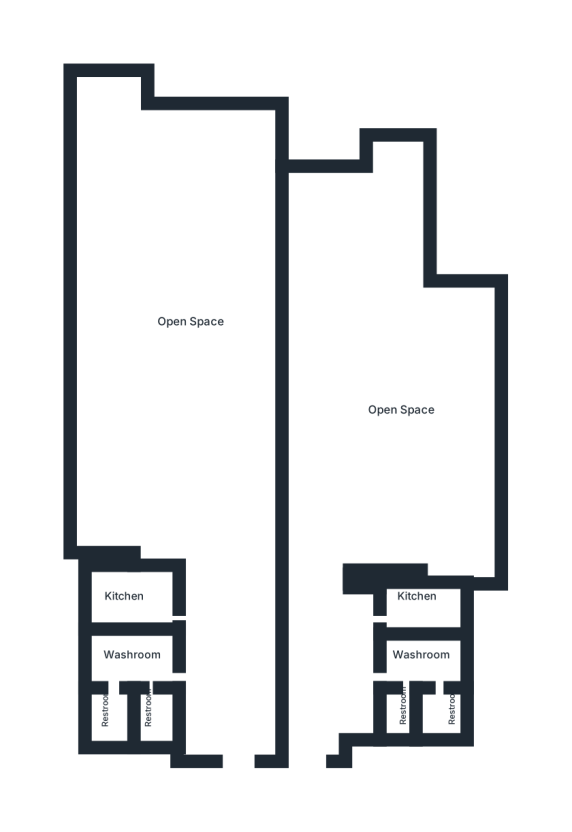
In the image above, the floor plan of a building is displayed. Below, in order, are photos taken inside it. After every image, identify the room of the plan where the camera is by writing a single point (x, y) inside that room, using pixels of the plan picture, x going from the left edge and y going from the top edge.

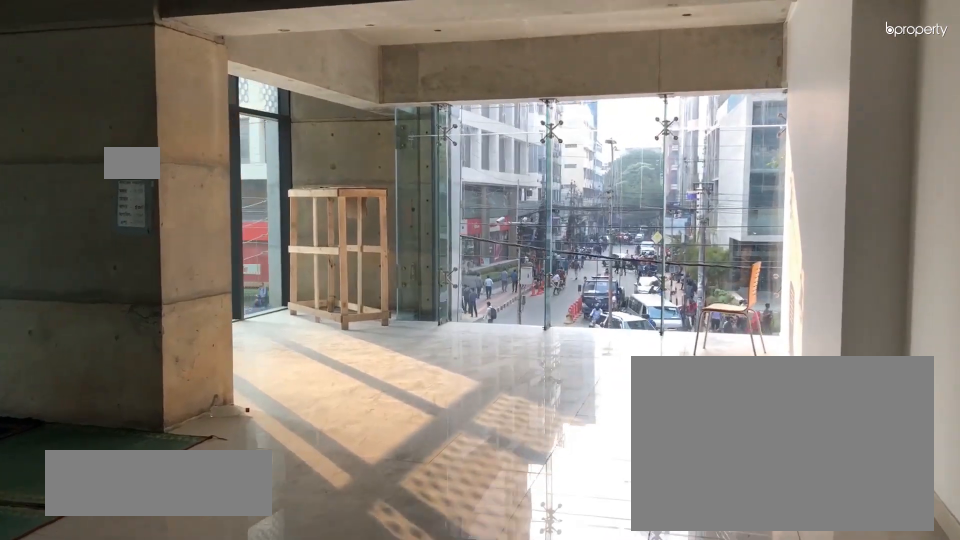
(189, 290)
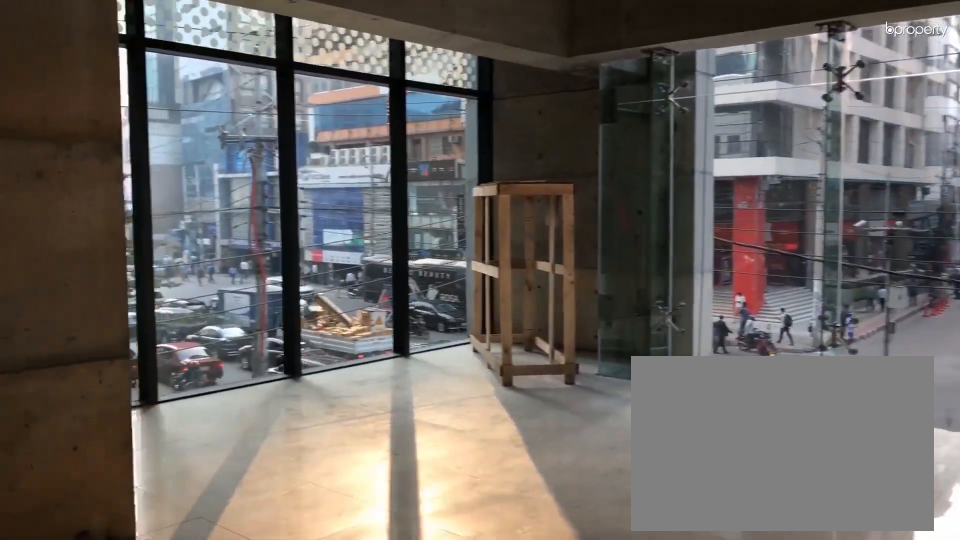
(189, 290)
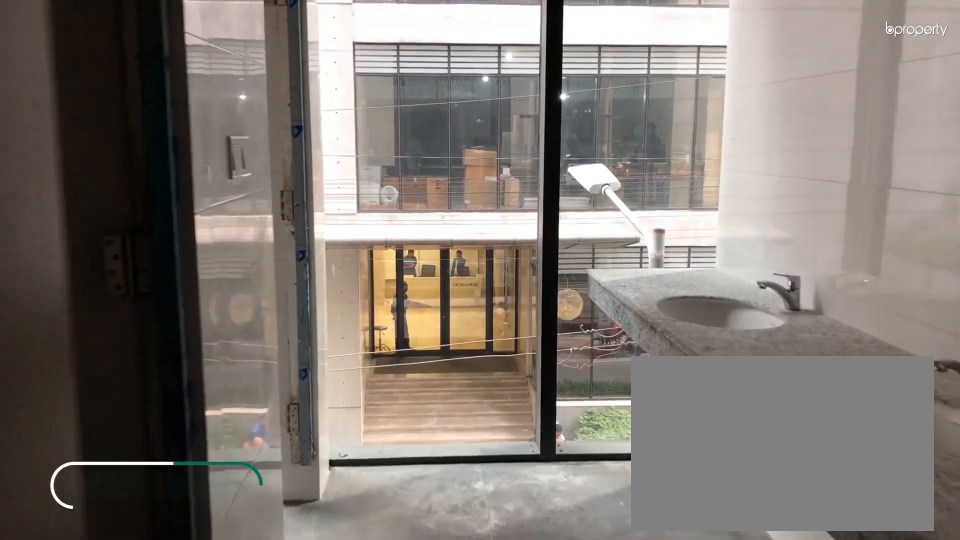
(143, 669)
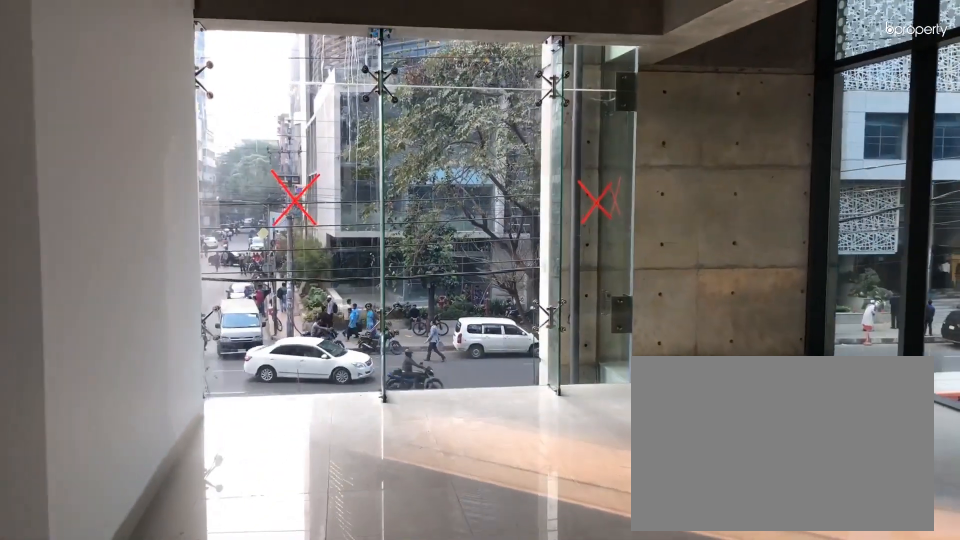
(320, 340)
